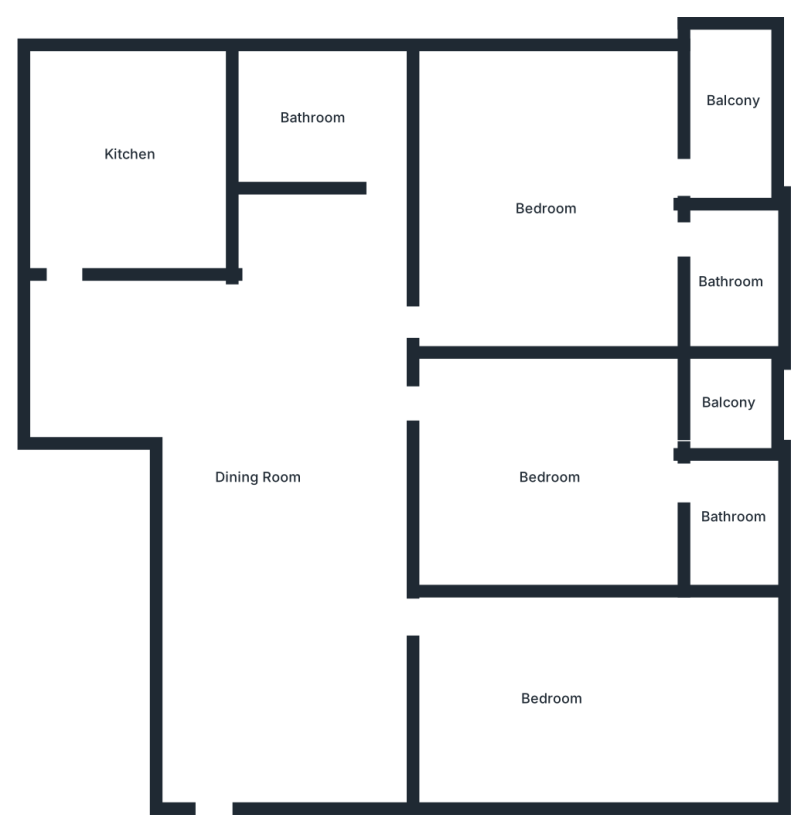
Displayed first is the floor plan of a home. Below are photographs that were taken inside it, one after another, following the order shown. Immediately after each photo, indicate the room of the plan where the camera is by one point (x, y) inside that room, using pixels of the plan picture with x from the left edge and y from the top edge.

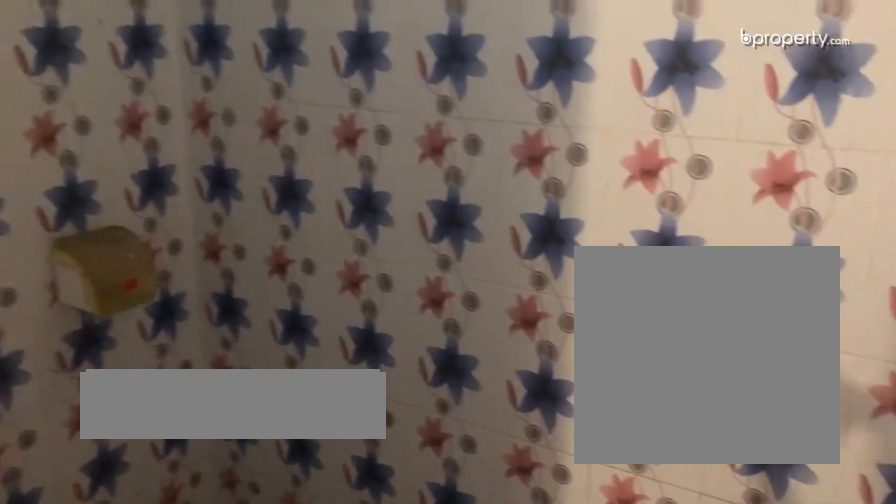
(312, 118)
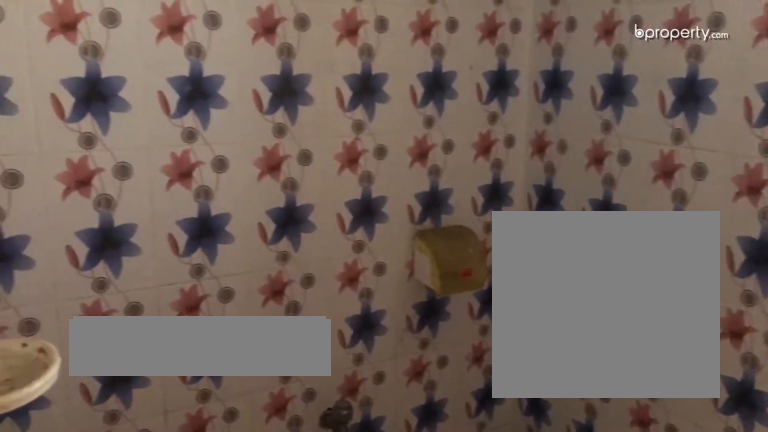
(312, 118)
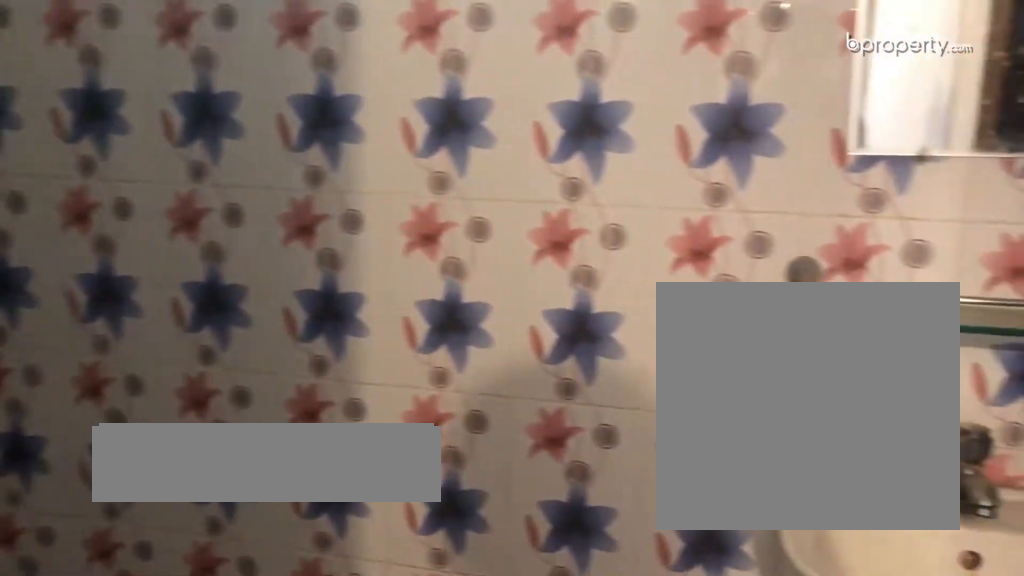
(290, 131)
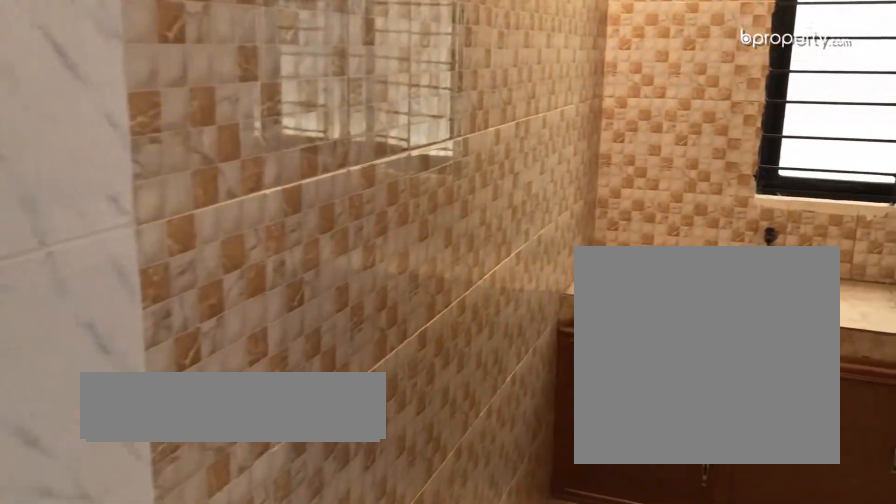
(145, 172)
